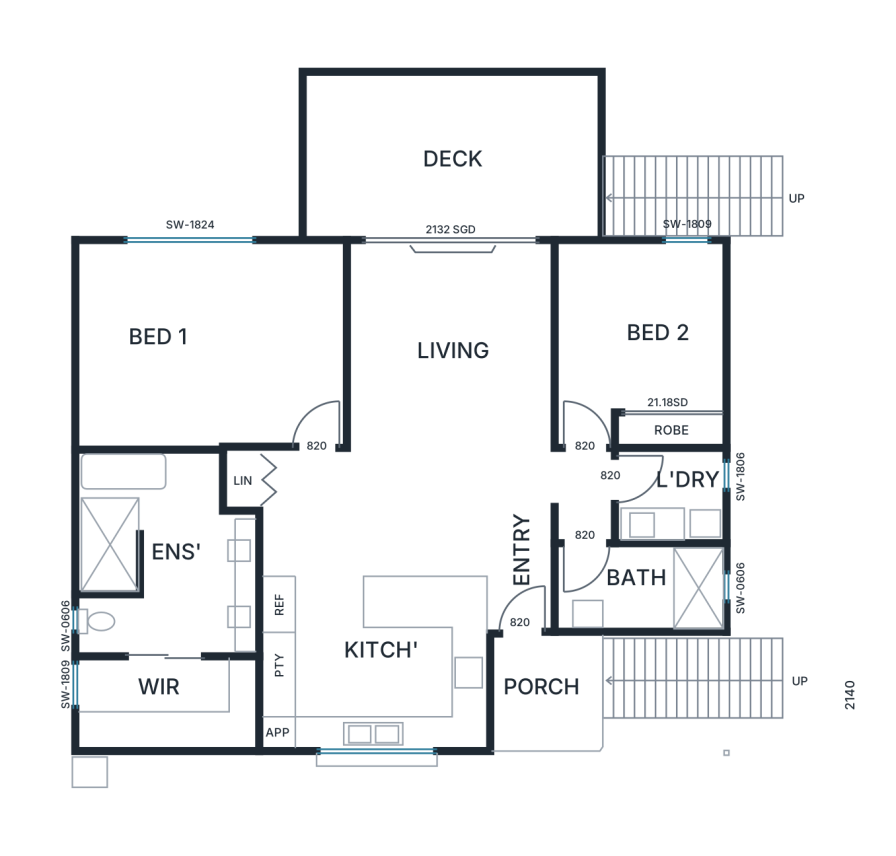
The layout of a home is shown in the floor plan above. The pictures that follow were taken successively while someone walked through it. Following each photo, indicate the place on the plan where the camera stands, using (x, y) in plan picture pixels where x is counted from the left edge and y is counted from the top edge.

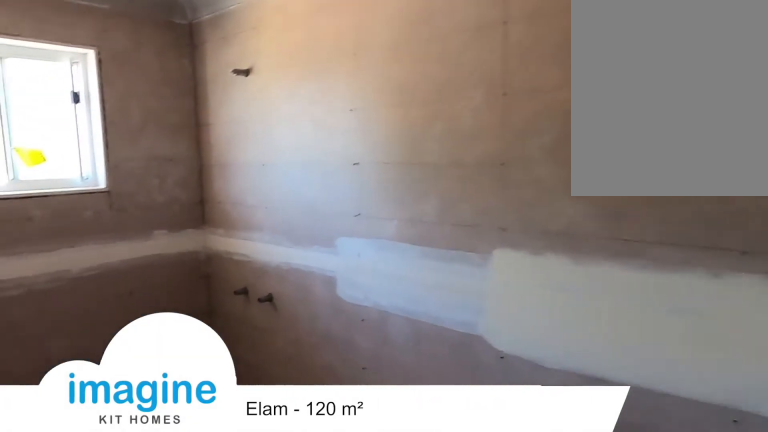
(597, 534)
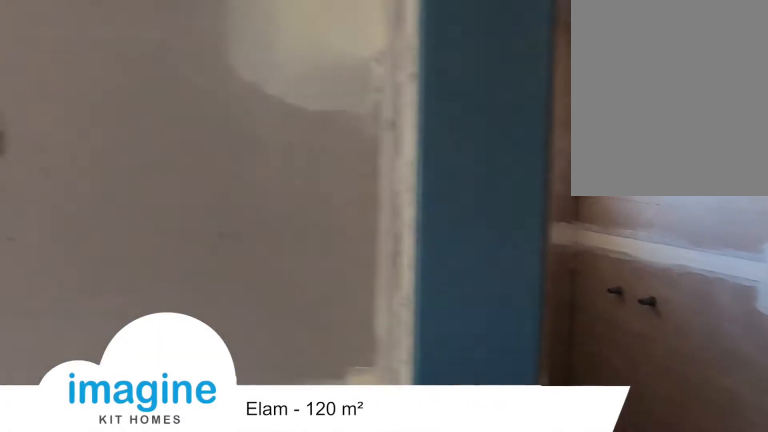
(597, 540)
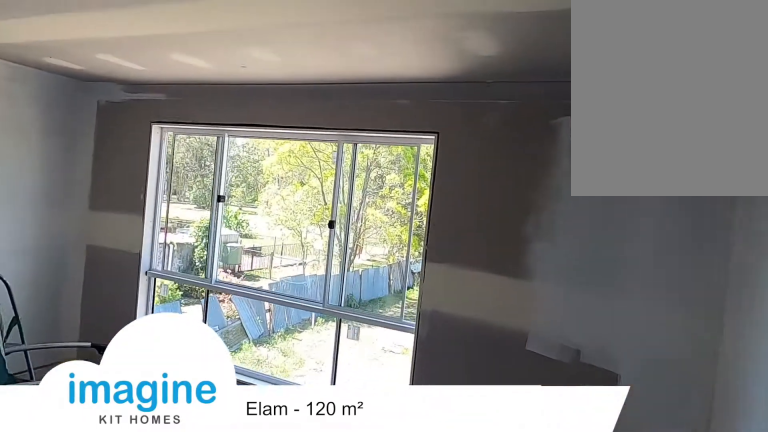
(313, 409)
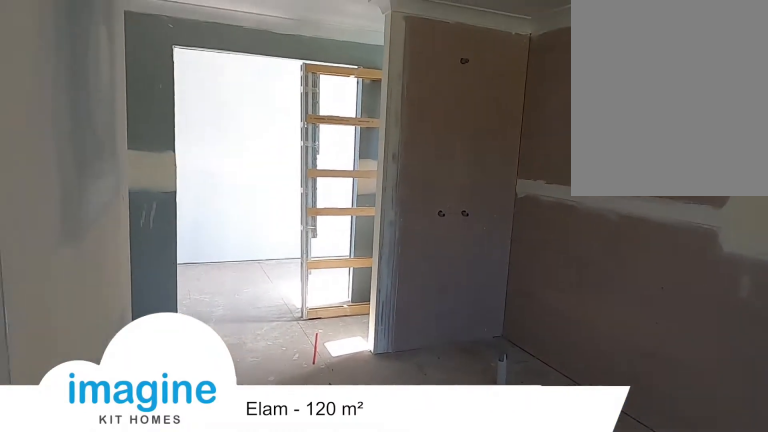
(161, 368)
